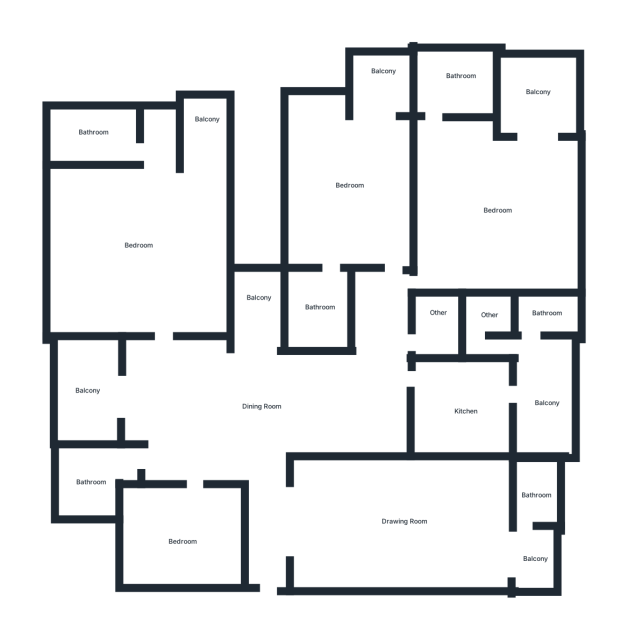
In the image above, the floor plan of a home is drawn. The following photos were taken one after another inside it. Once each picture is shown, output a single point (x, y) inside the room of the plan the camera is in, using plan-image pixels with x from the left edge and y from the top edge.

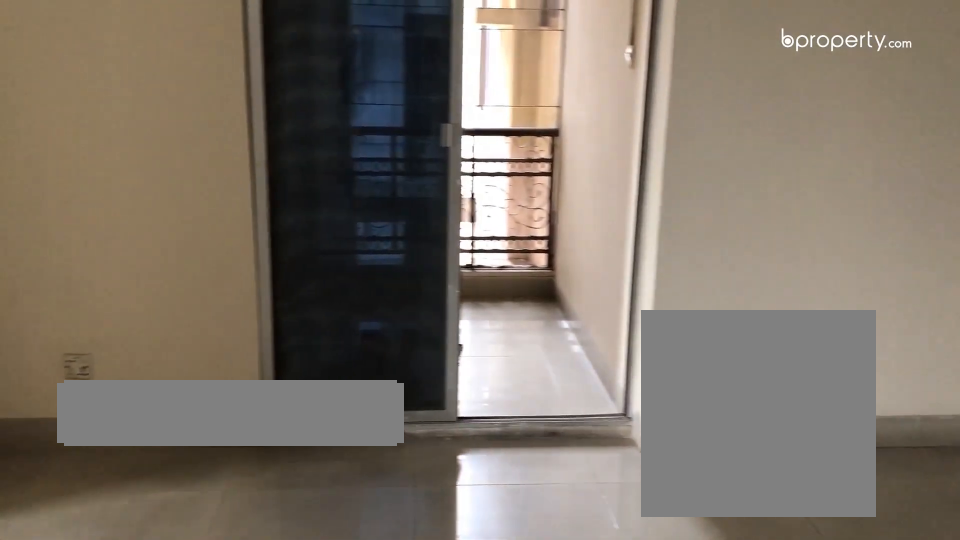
(267, 402)
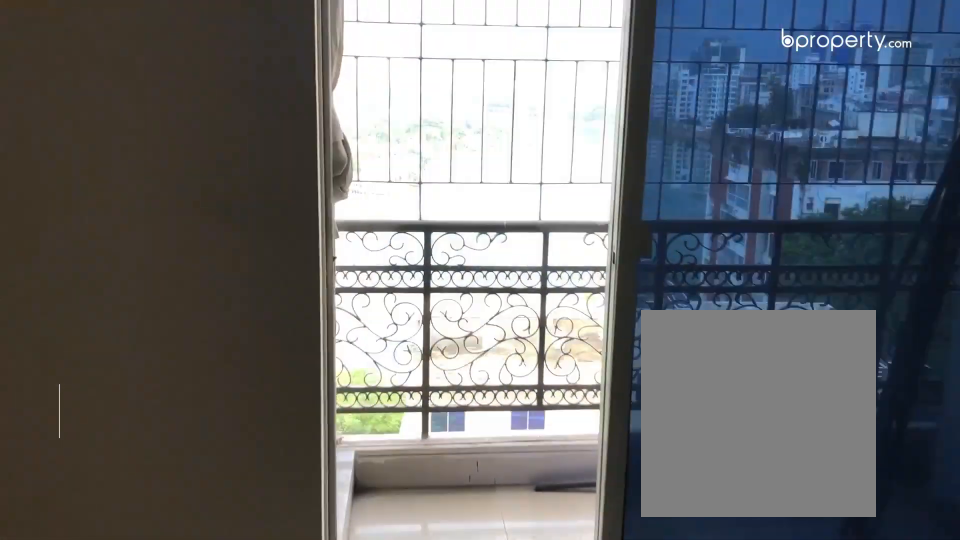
(402, 516)
